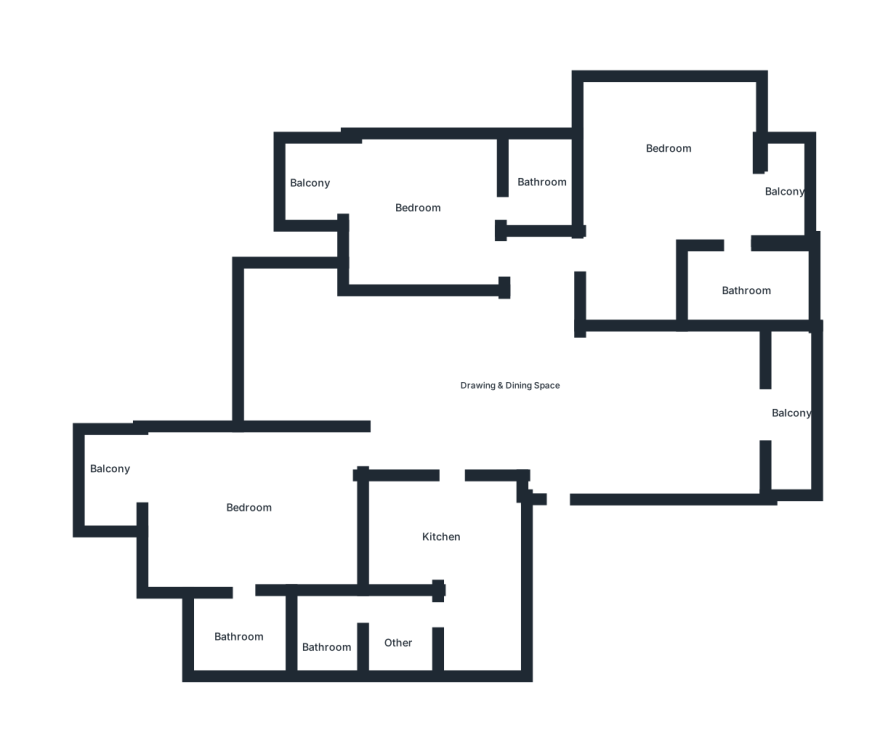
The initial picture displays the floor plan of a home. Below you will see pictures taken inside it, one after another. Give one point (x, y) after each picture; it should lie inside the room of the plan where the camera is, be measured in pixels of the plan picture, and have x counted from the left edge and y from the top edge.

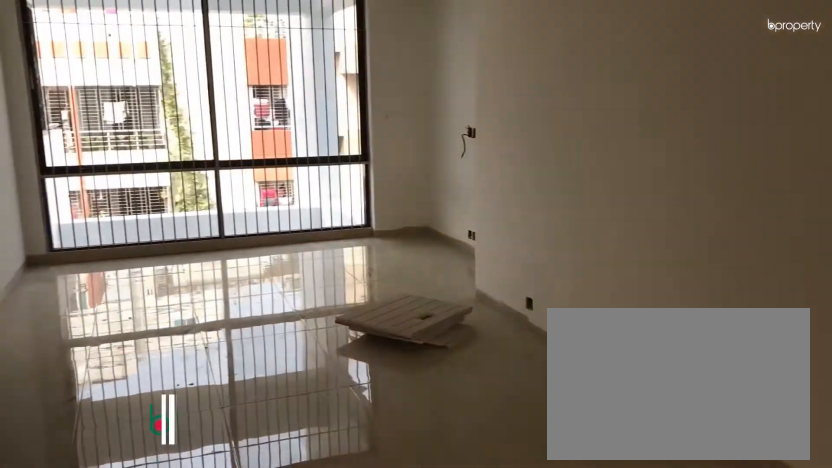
(422, 376)
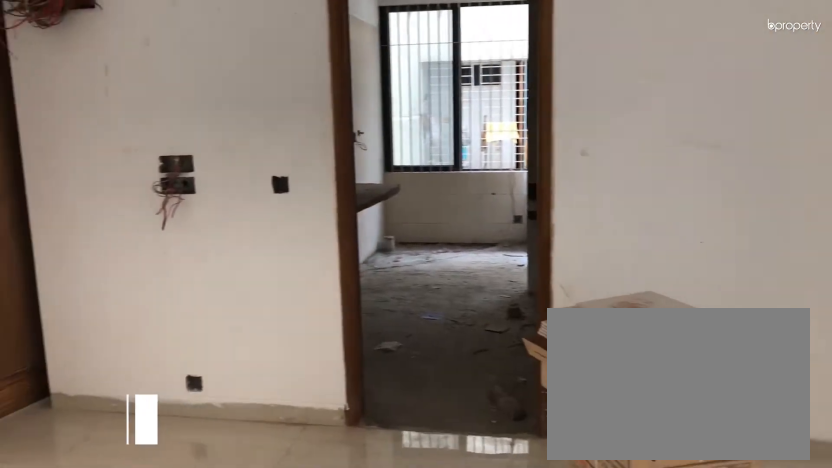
(422, 376)
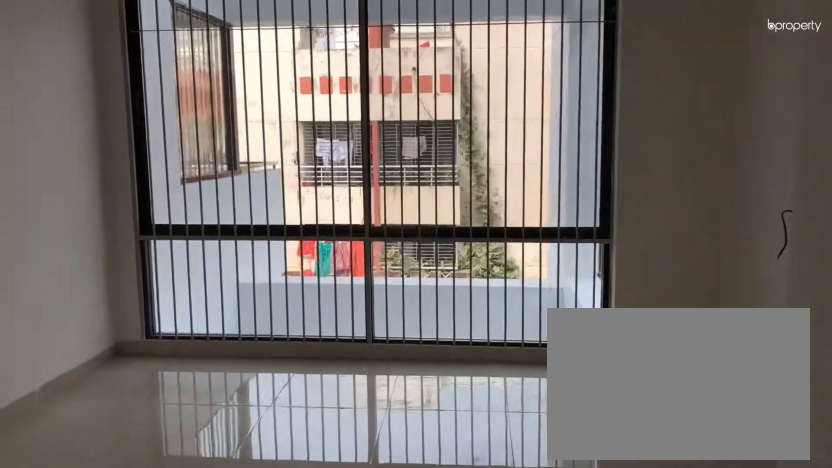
(295, 338)
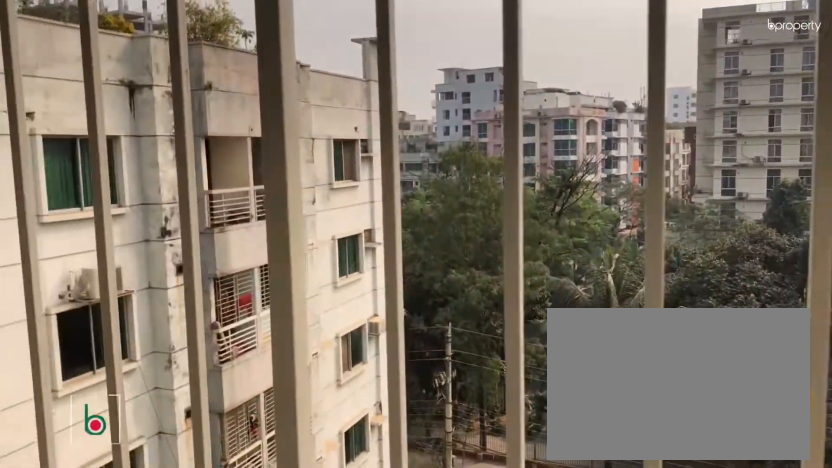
(790, 431)
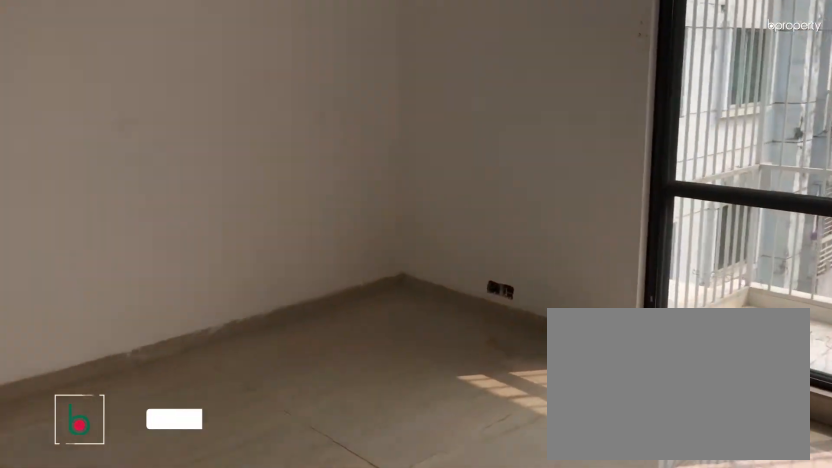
(659, 172)
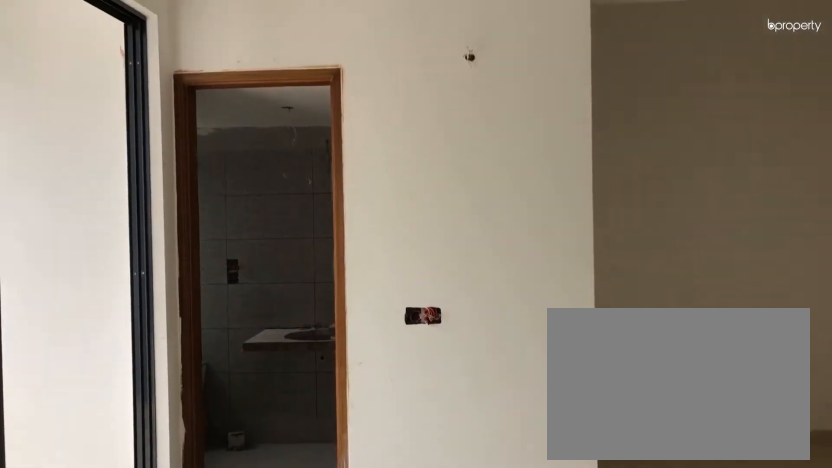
(659, 172)
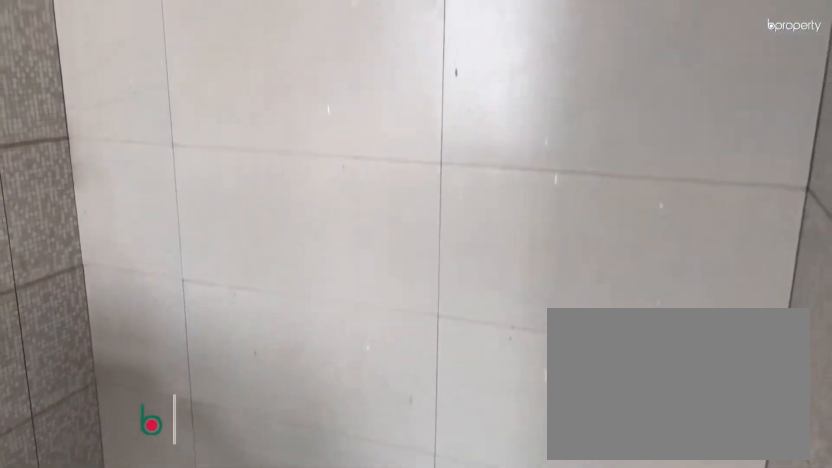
(758, 290)
